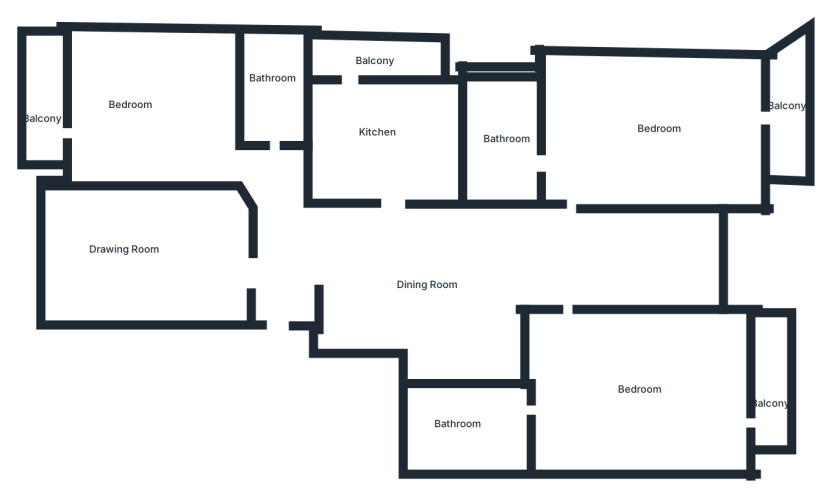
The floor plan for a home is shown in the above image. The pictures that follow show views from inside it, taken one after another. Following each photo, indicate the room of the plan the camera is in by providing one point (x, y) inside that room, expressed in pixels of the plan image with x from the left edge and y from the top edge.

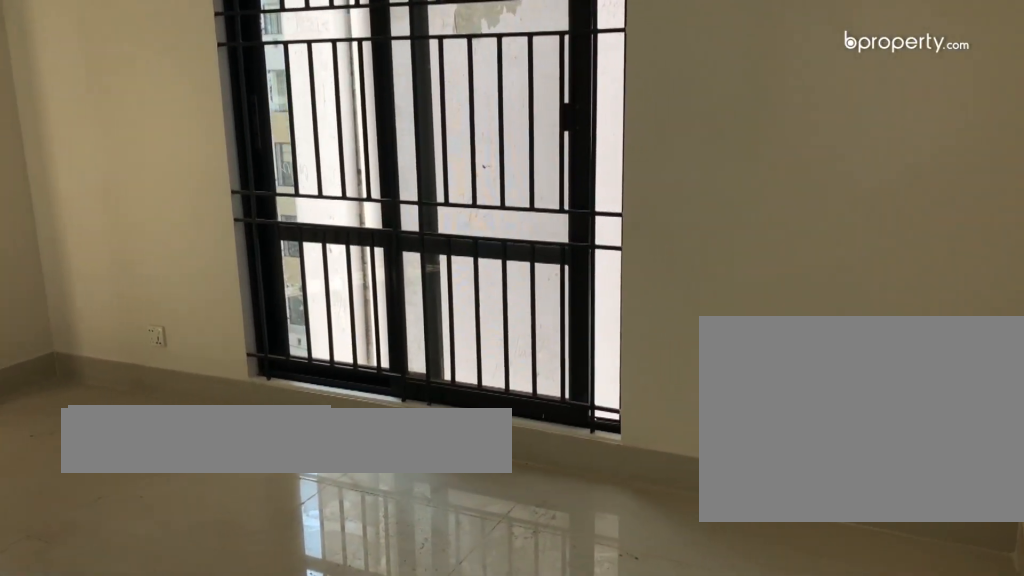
(149, 116)
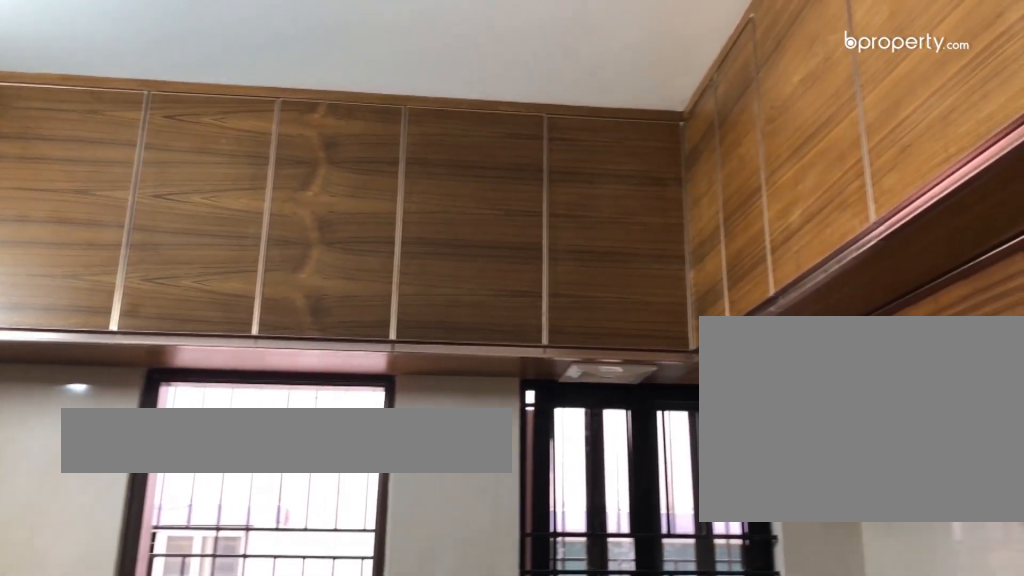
(391, 140)
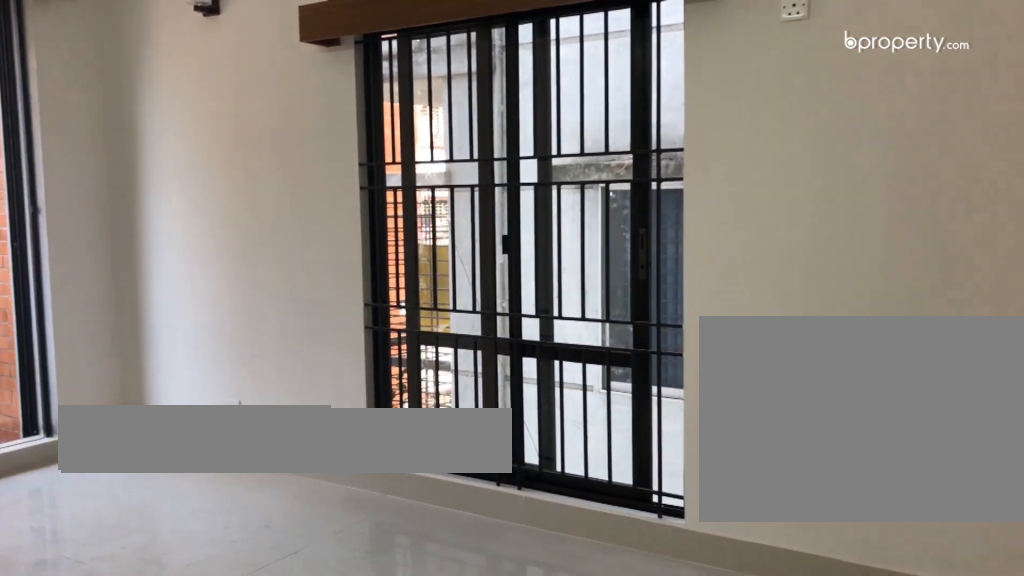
(645, 386)
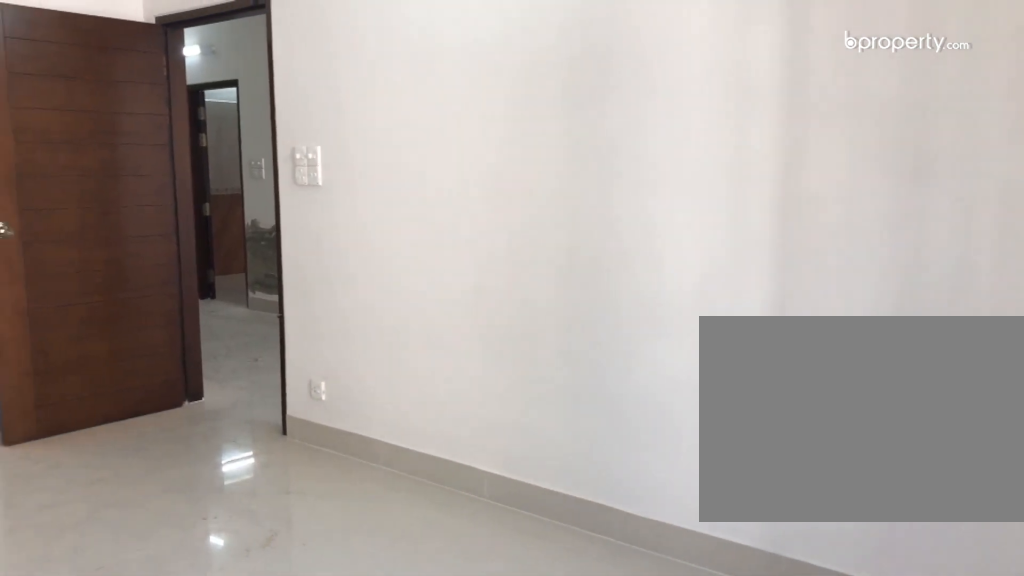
(635, 386)
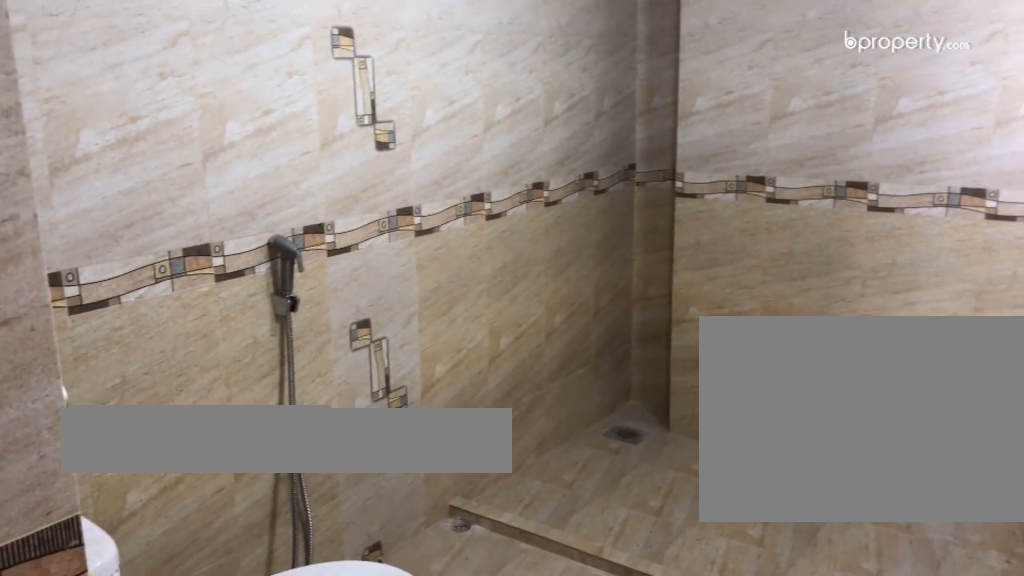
(465, 429)
